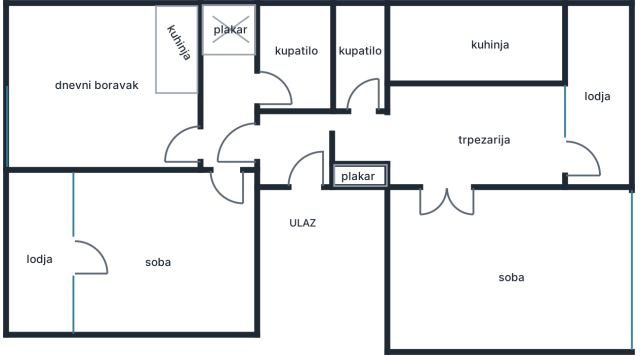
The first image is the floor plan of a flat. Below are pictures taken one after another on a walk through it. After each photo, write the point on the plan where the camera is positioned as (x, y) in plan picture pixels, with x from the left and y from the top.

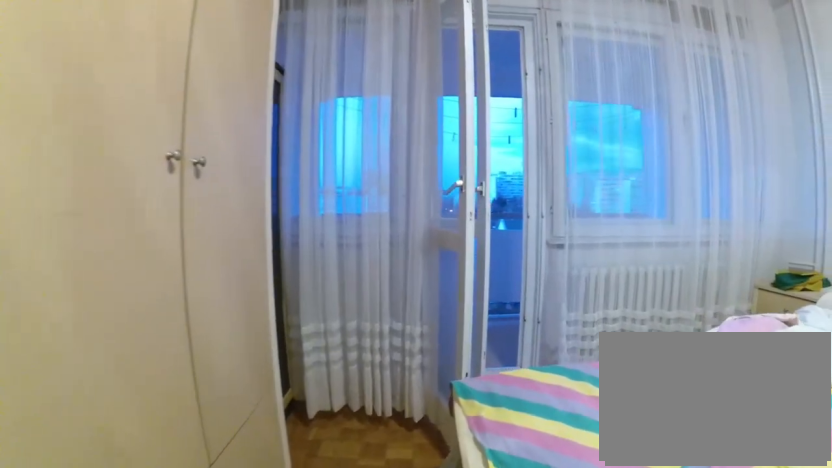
(205, 273)
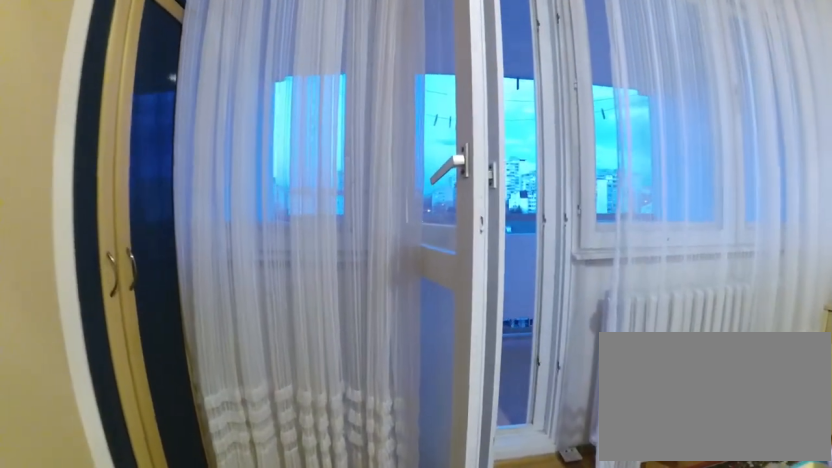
(178, 273)
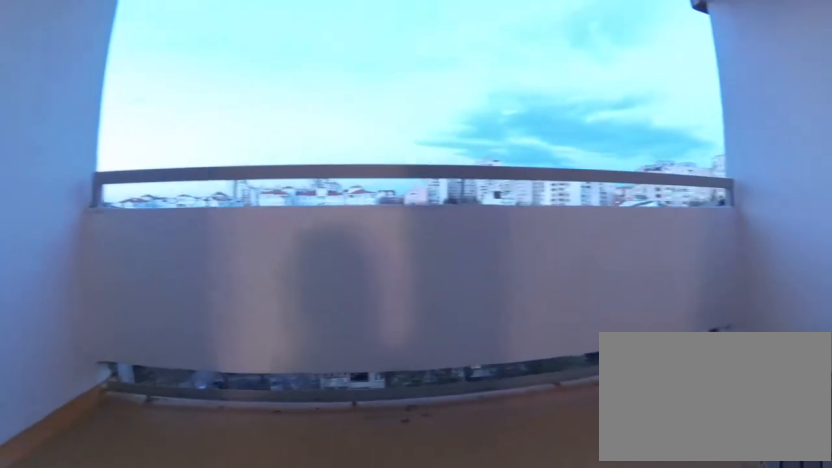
(92, 273)
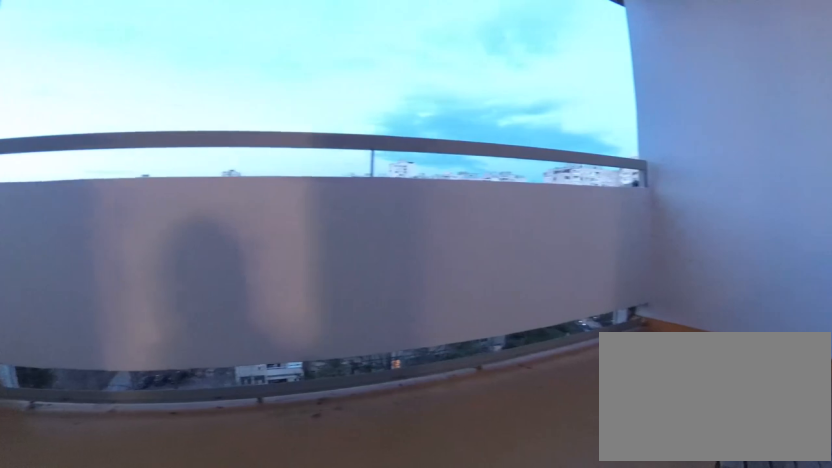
(87, 274)
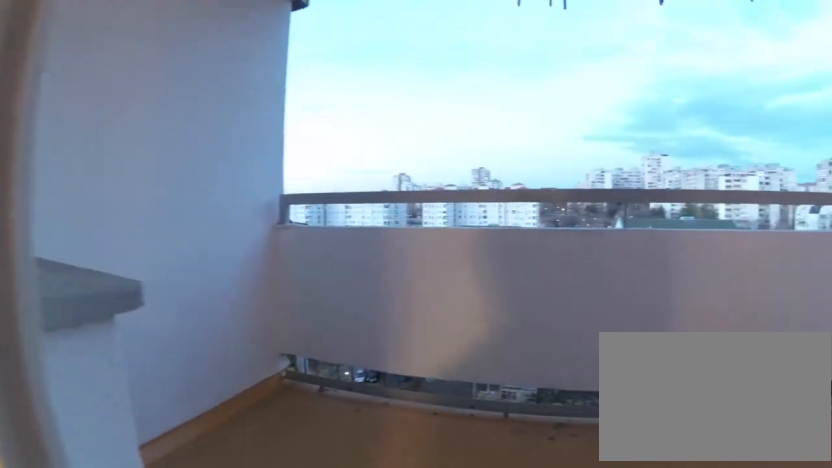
(87, 278)
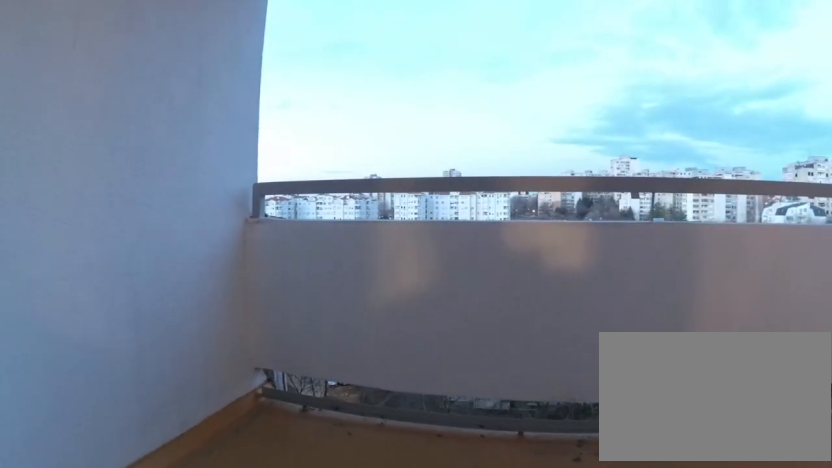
(75, 285)
